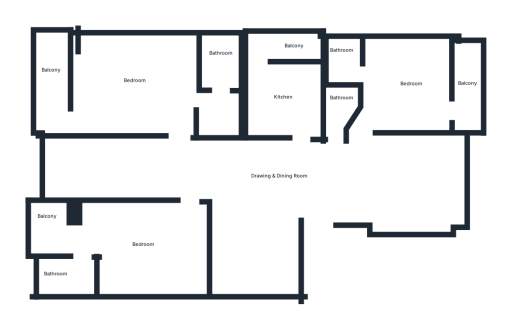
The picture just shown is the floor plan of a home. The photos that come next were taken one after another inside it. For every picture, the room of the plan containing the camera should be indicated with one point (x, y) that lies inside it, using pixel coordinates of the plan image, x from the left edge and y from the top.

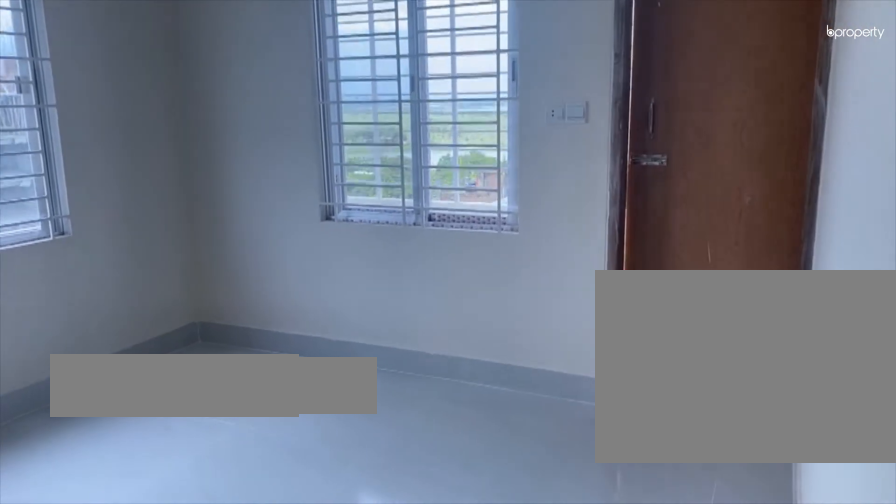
(411, 85)
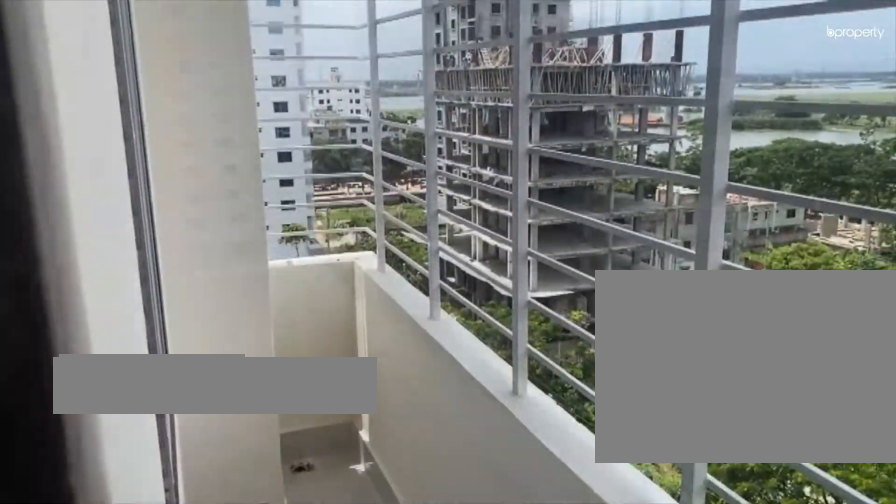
(466, 86)
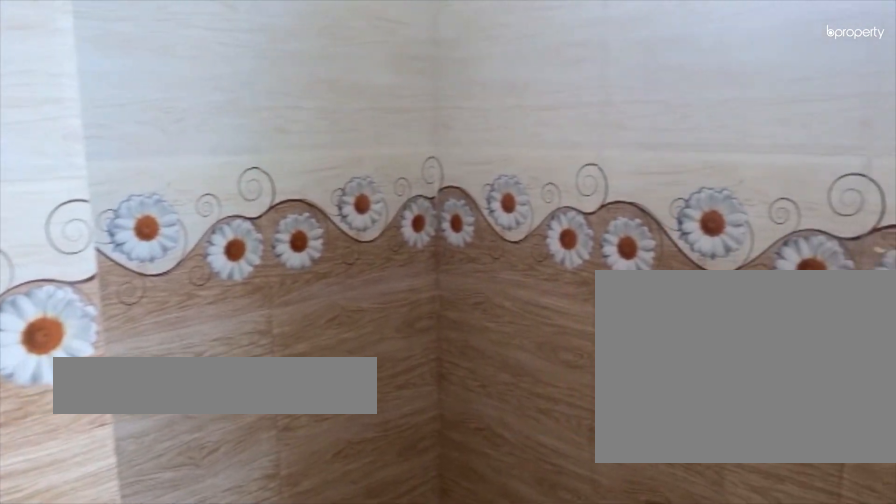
(343, 54)
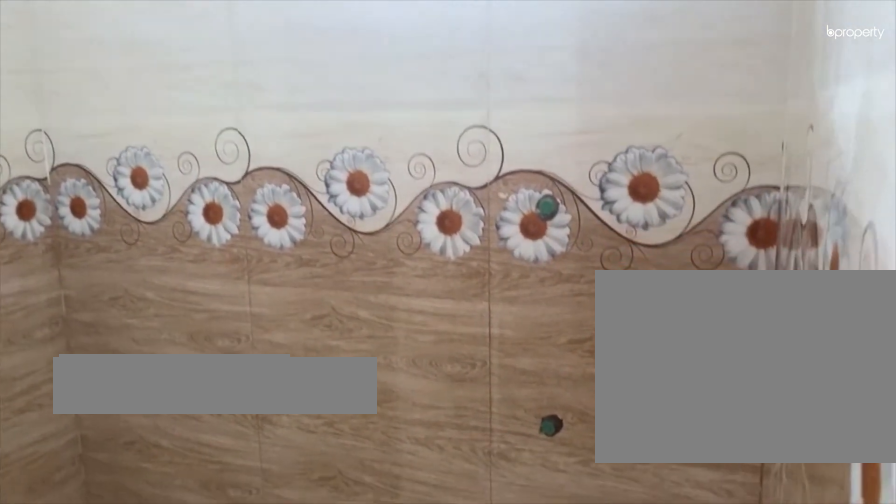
(343, 54)
